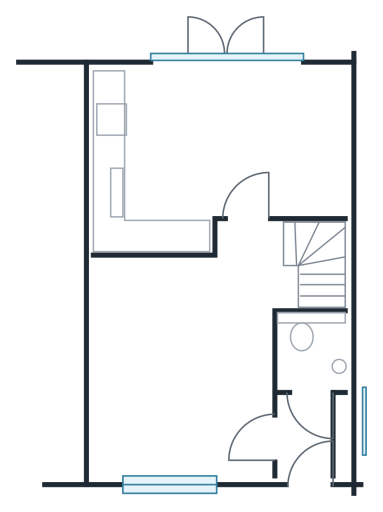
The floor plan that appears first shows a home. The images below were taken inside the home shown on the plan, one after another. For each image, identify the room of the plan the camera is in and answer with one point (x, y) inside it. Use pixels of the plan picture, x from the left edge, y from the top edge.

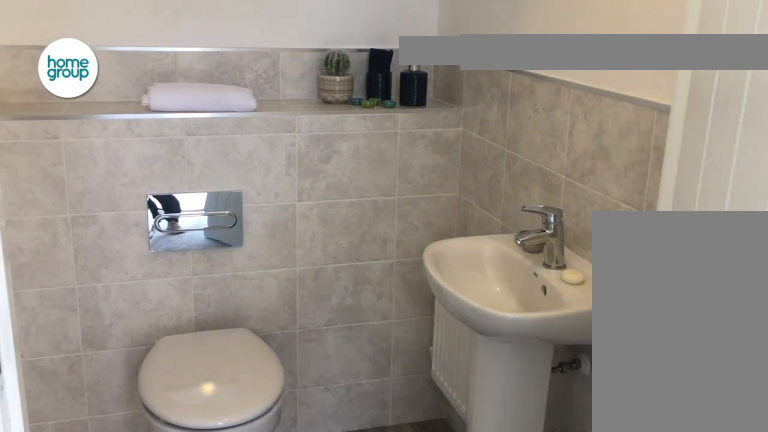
(312, 351)
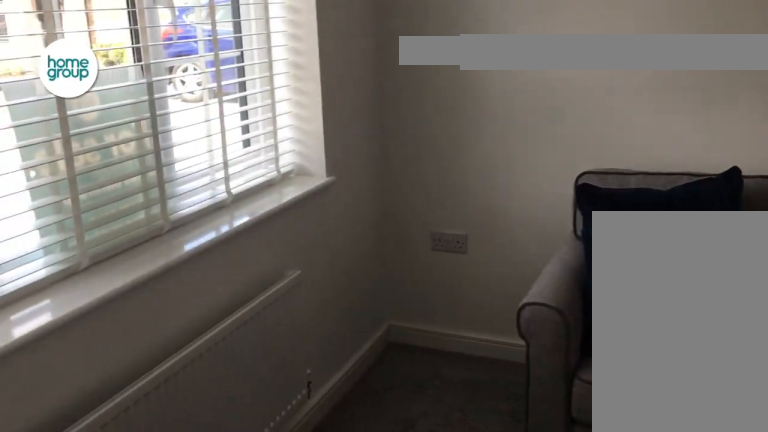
(183, 356)
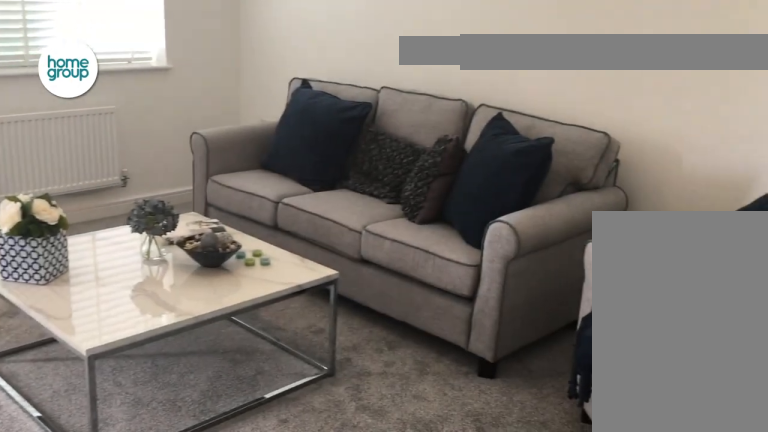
(183, 356)
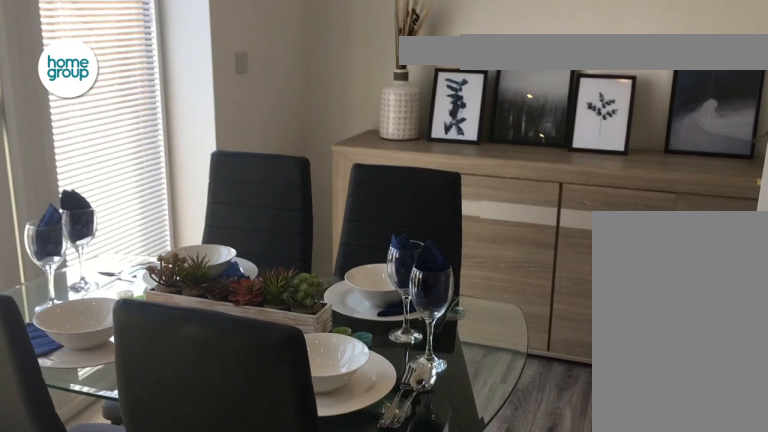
(220, 150)
